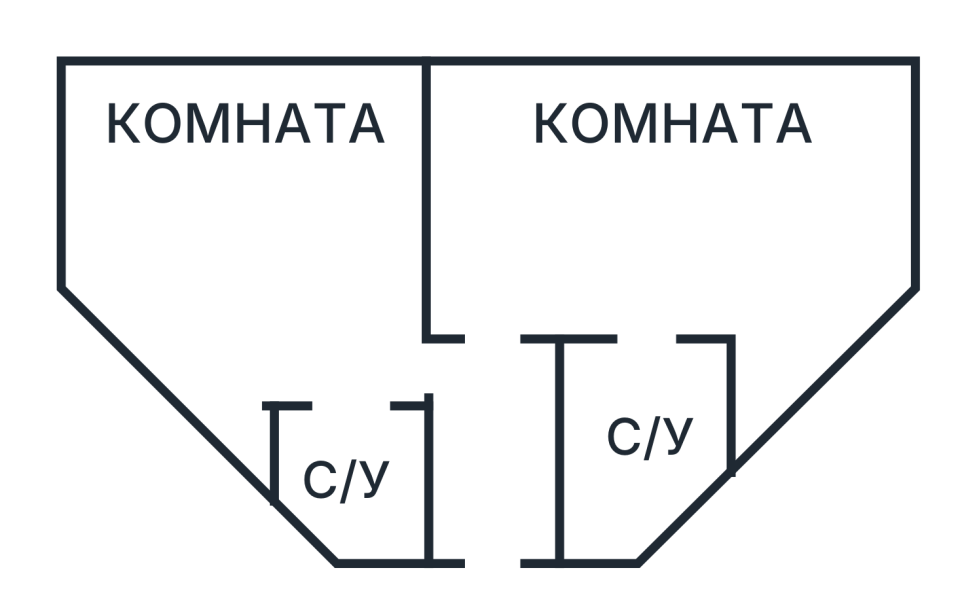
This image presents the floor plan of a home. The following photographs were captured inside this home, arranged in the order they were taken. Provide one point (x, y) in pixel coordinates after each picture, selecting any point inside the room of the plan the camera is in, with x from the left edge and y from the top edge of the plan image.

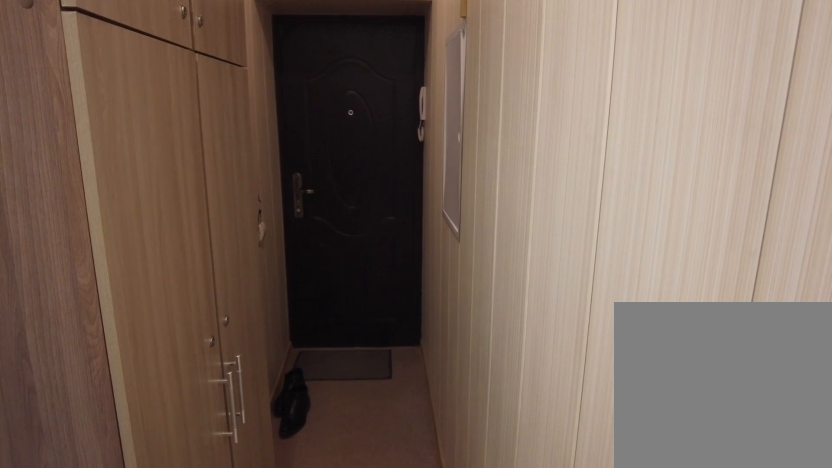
(504, 475)
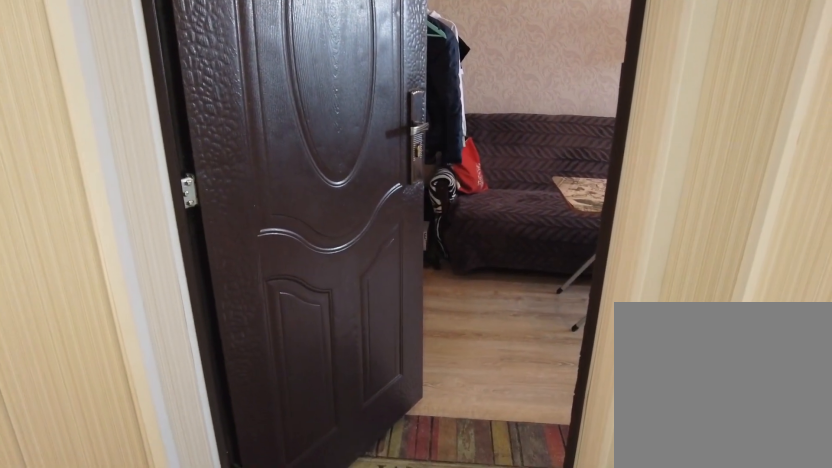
(504, 475)
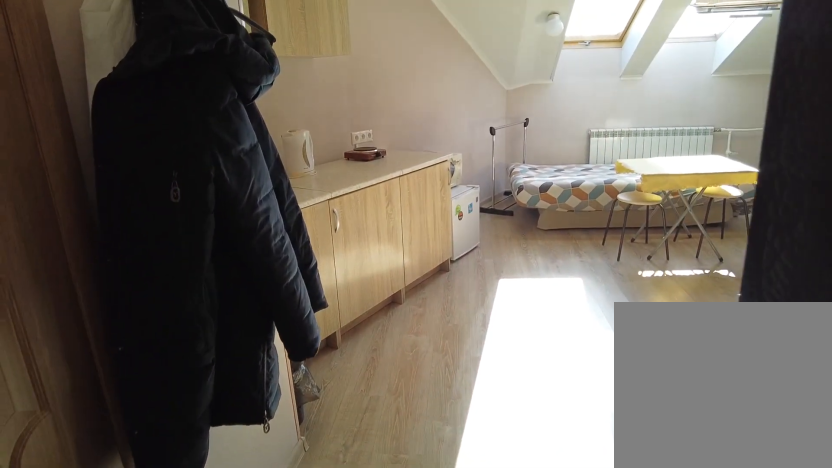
(461, 385)
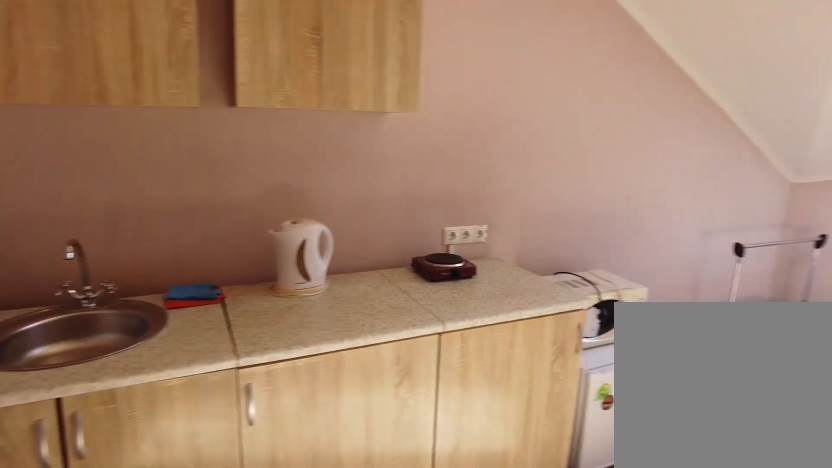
(314, 322)
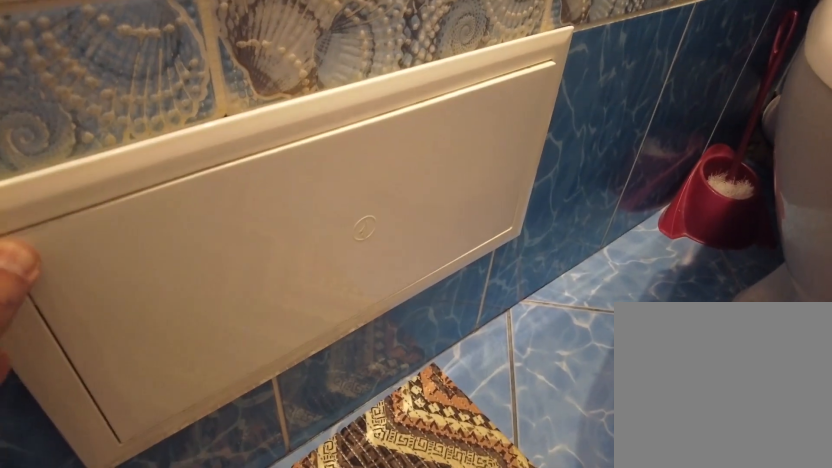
(370, 459)
